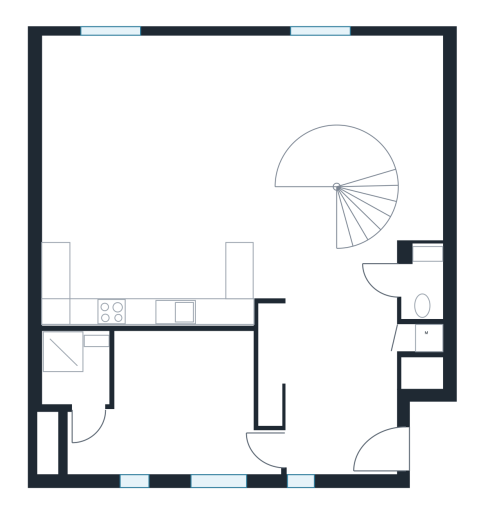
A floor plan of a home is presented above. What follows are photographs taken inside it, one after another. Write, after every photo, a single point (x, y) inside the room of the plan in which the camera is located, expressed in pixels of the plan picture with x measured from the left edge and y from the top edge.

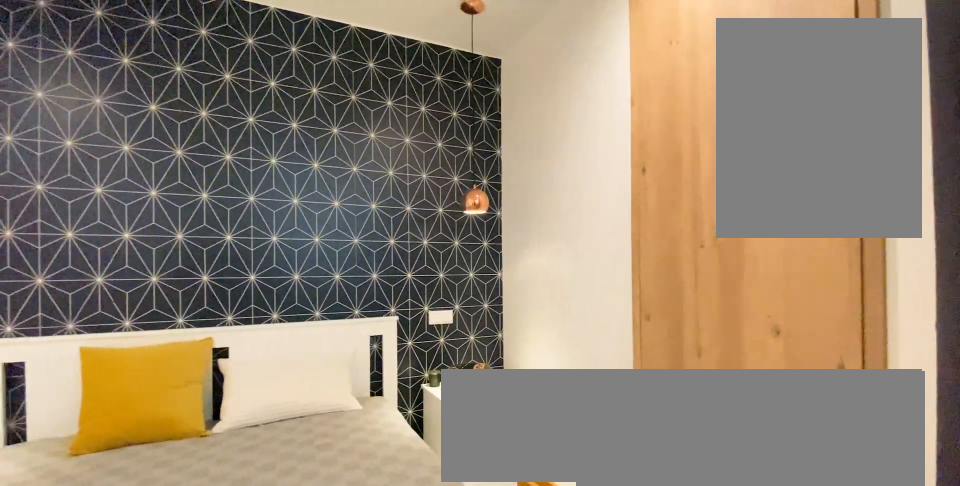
(179, 394)
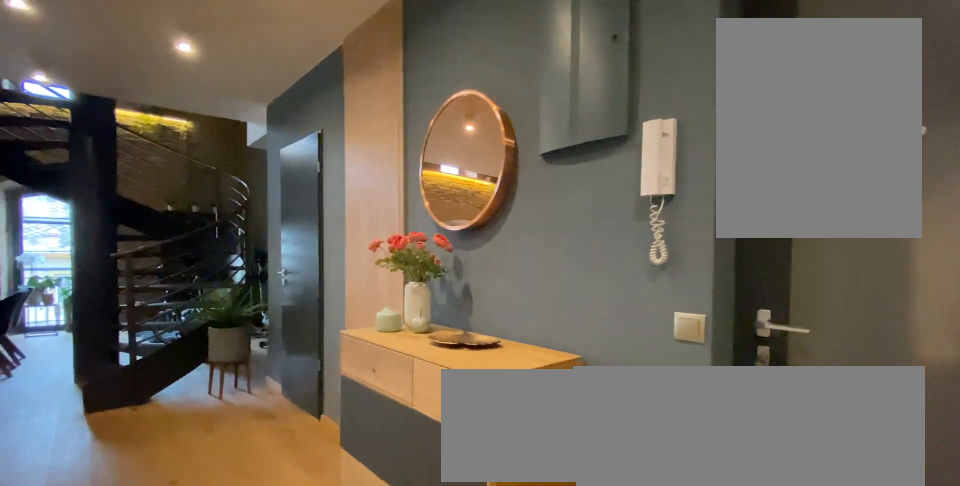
(344, 394)
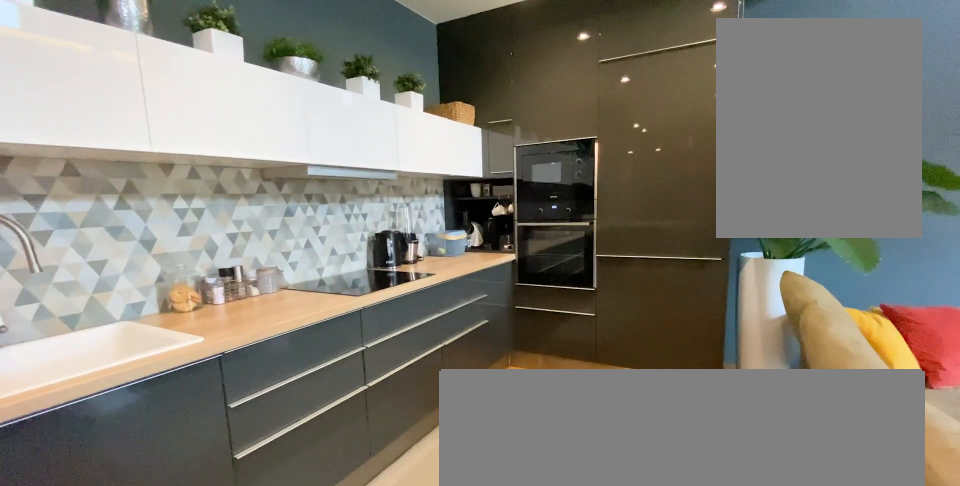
(178, 178)
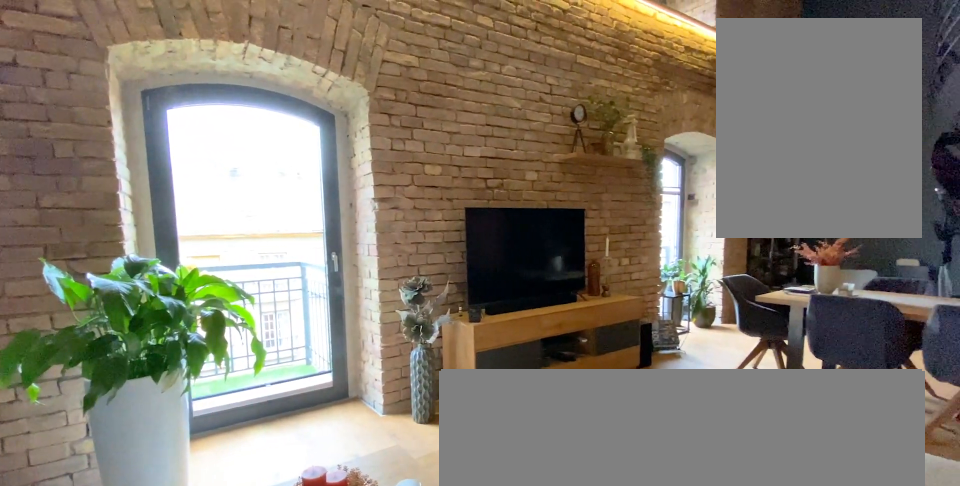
(178, 178)
